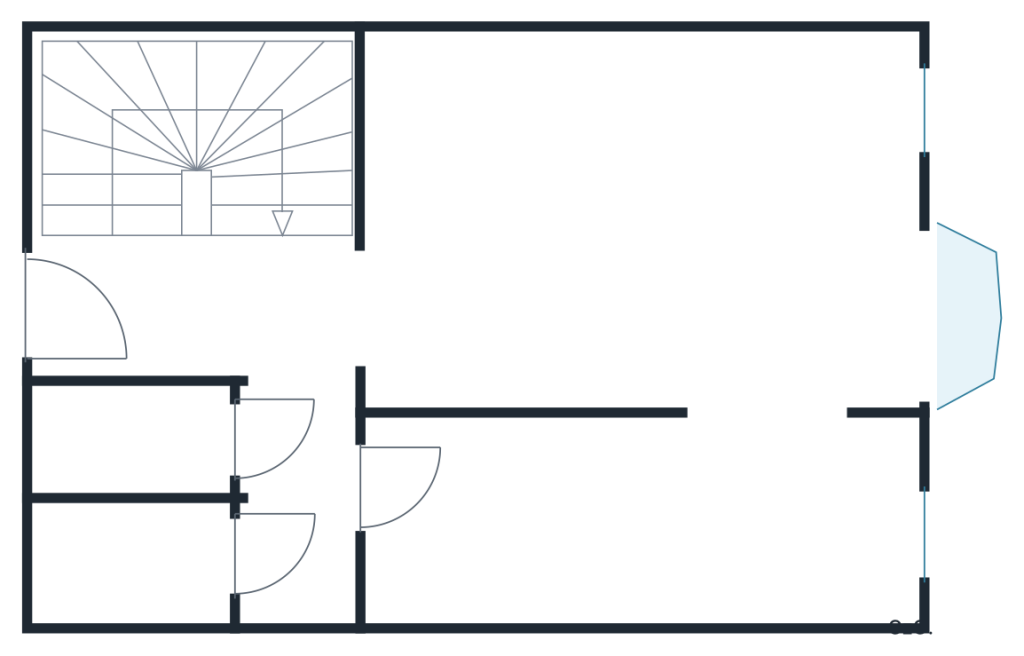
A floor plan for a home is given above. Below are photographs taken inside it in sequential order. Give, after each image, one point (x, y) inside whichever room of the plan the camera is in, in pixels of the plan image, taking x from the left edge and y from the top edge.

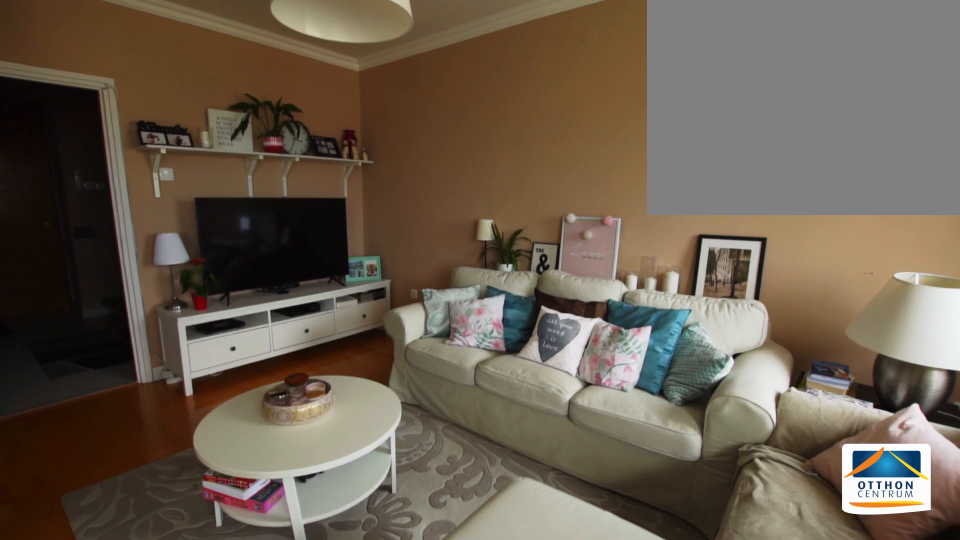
(653, 228)
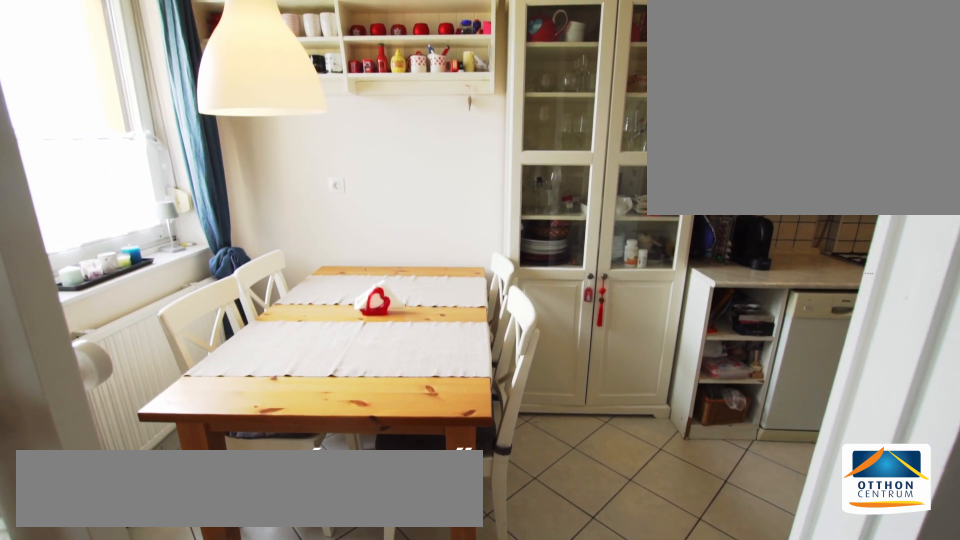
(653, 527)
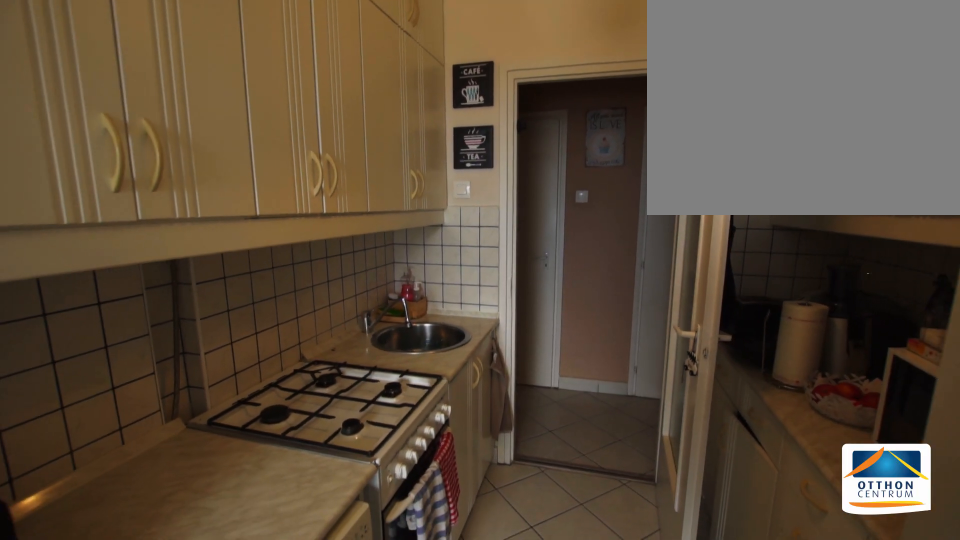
(652, 528)
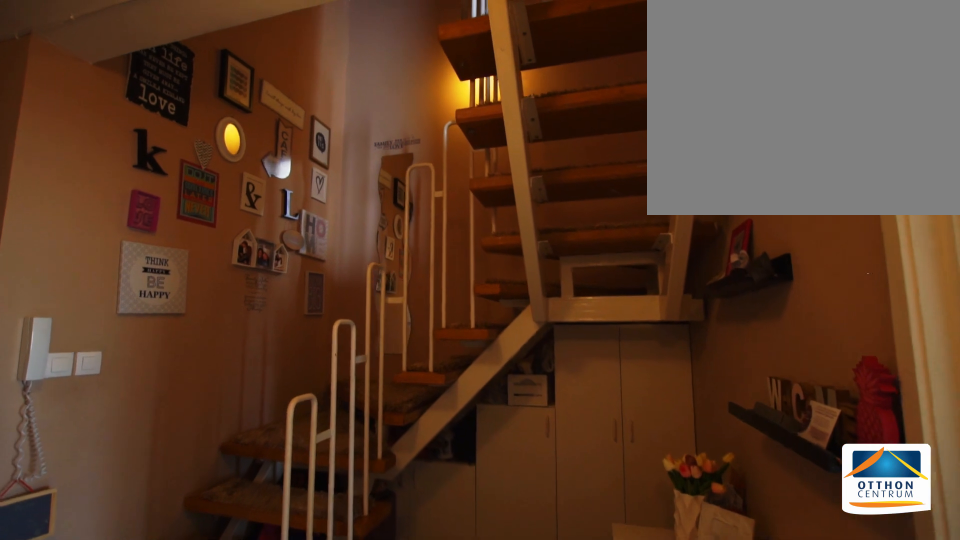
(294, 337)
